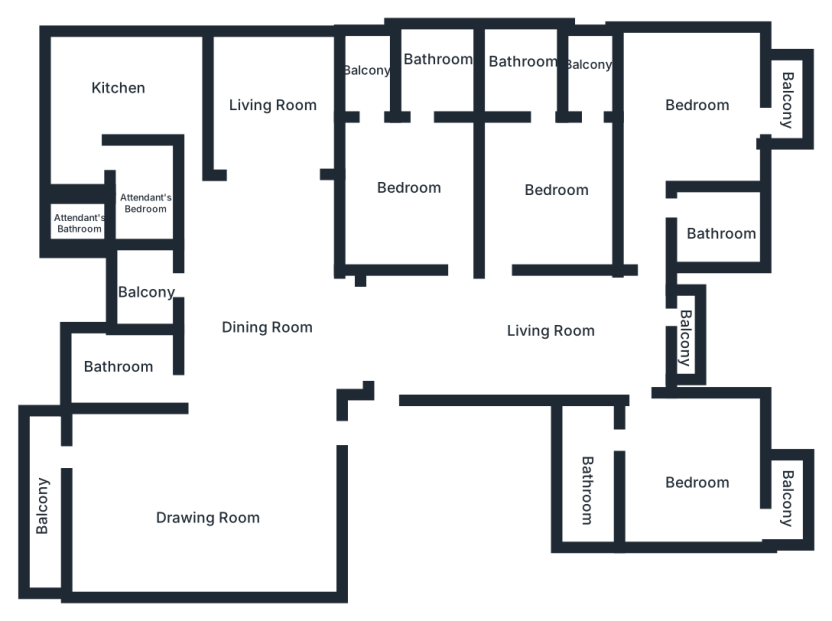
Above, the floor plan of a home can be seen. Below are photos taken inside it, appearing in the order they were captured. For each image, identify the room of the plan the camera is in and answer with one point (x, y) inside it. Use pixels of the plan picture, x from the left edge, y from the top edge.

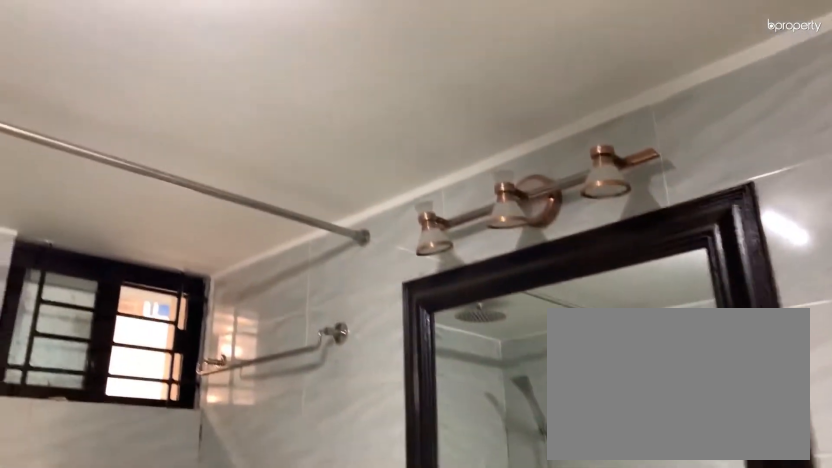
(130, 370)
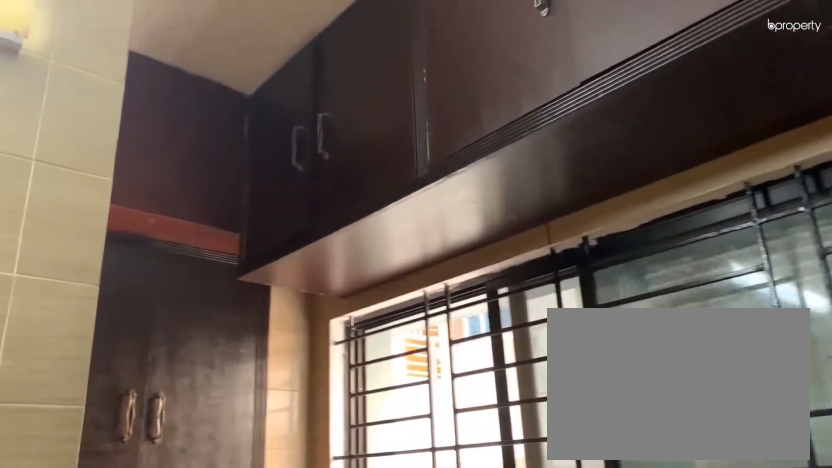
(114, 81)
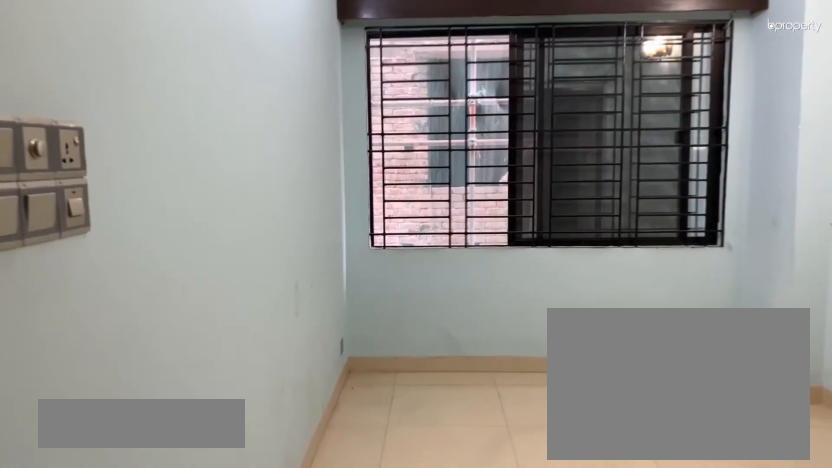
(265, 89)
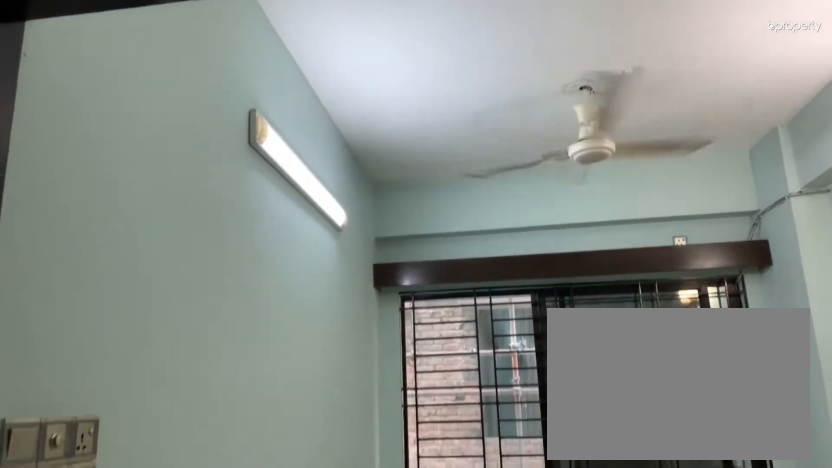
(265, 89)
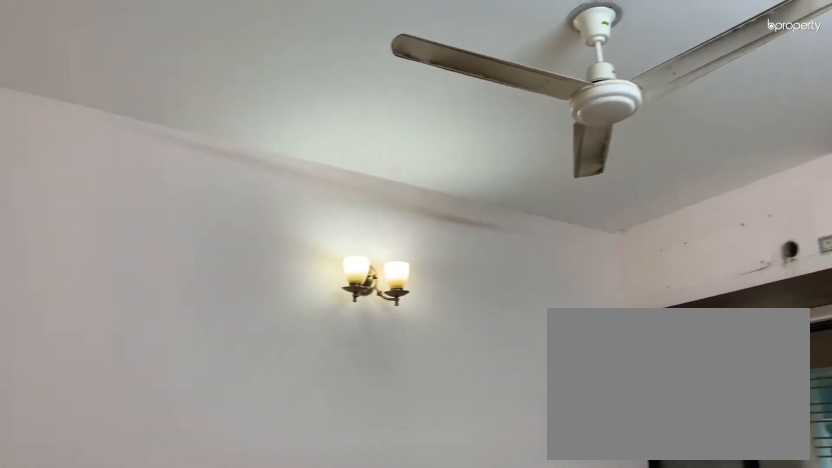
(405, 176)
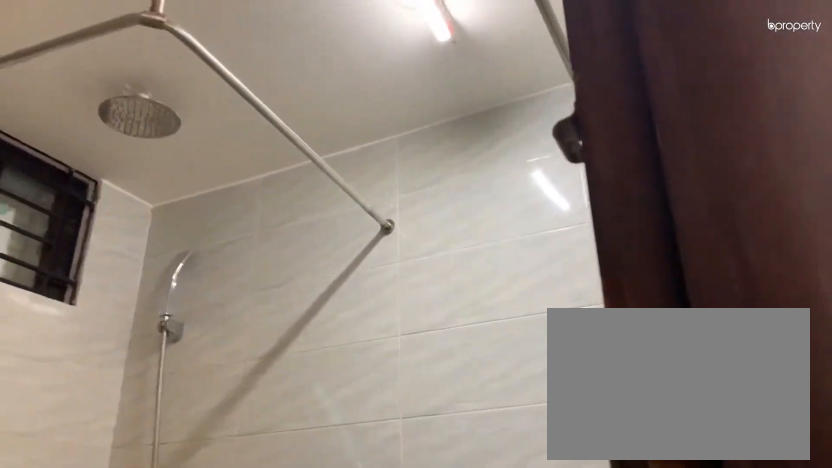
(430, 67)
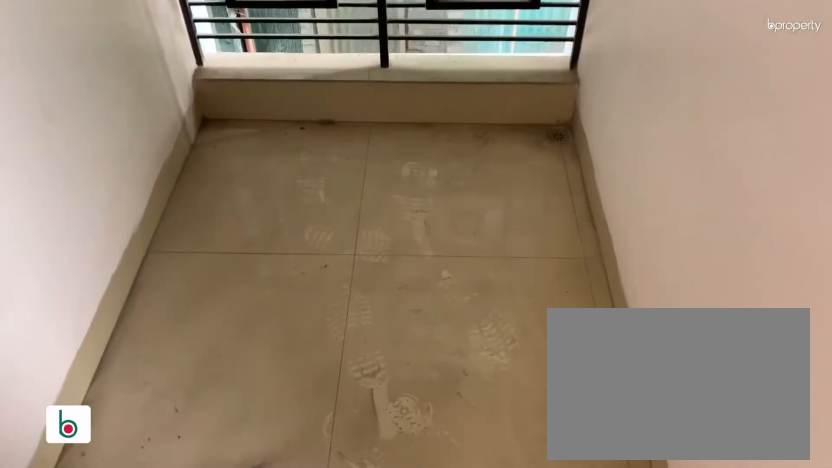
(366, 74)
